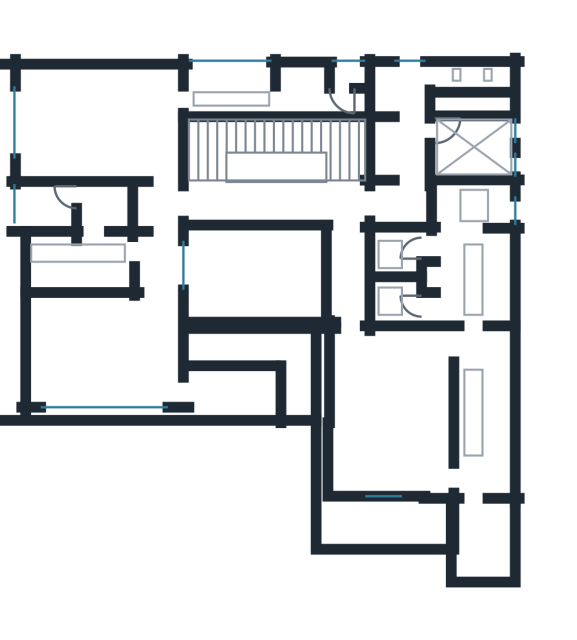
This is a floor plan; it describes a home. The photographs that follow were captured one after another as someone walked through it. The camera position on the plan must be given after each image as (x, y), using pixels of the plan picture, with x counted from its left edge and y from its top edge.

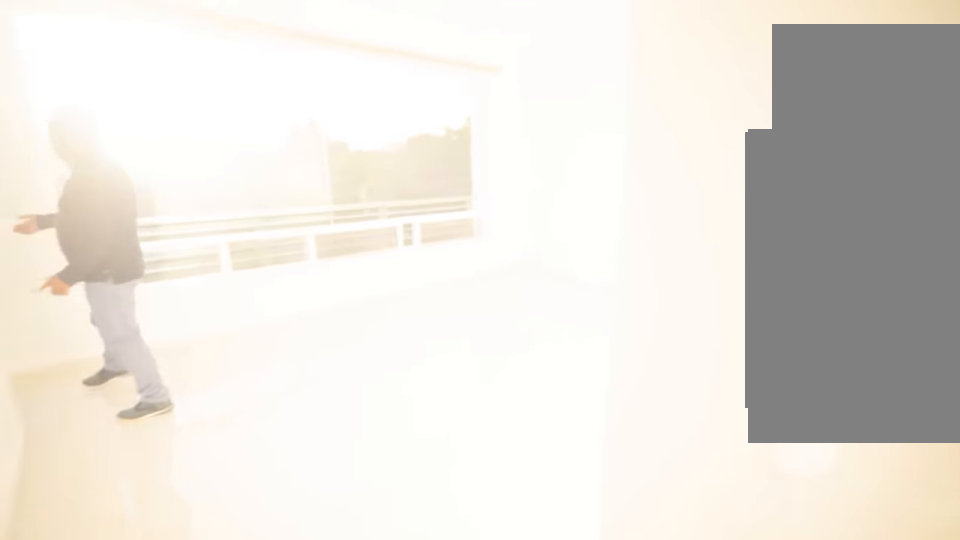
(162, 256)
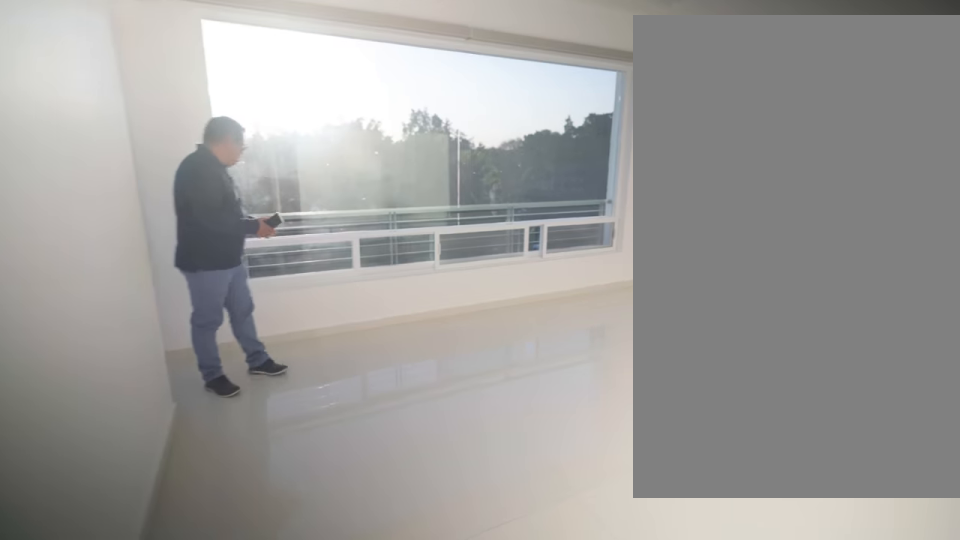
(157, 283)
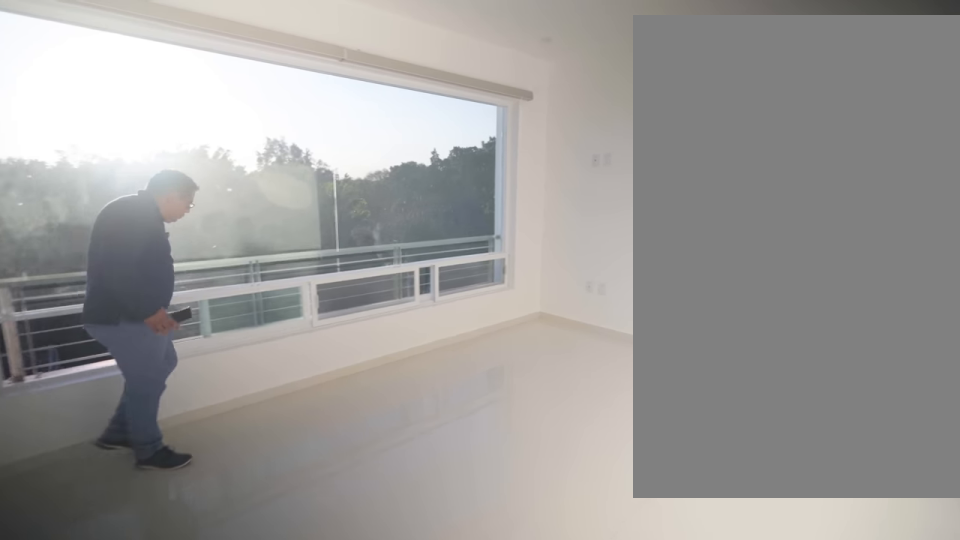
(157, 299)
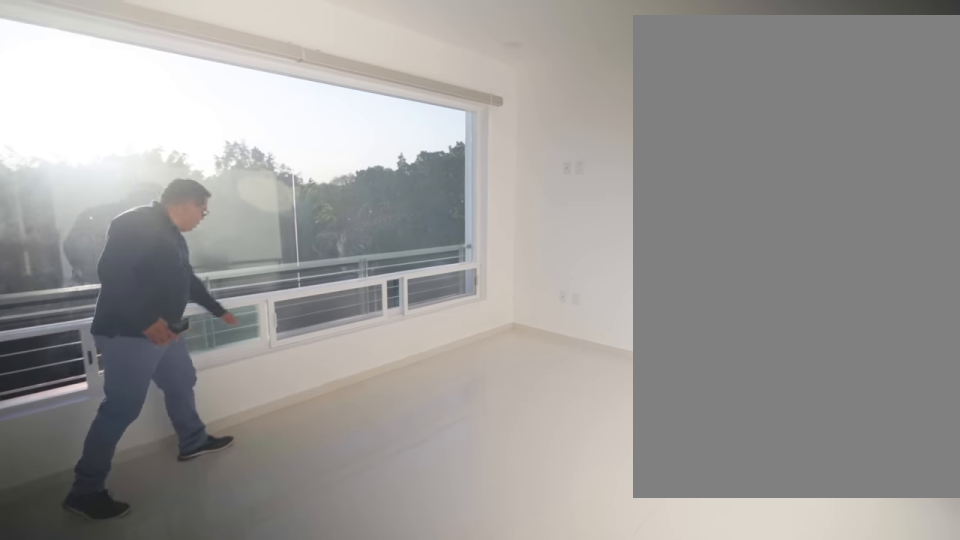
(157, 299)
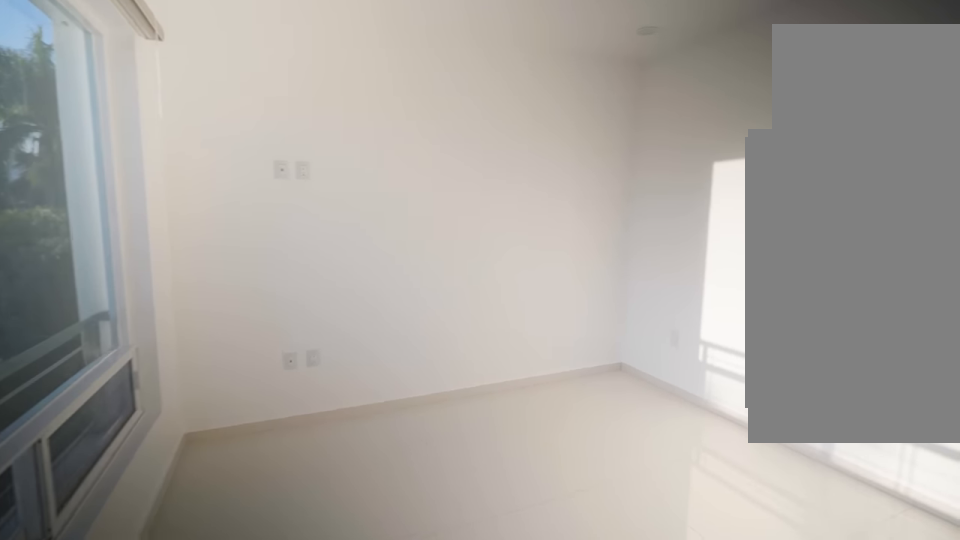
(152, 305)
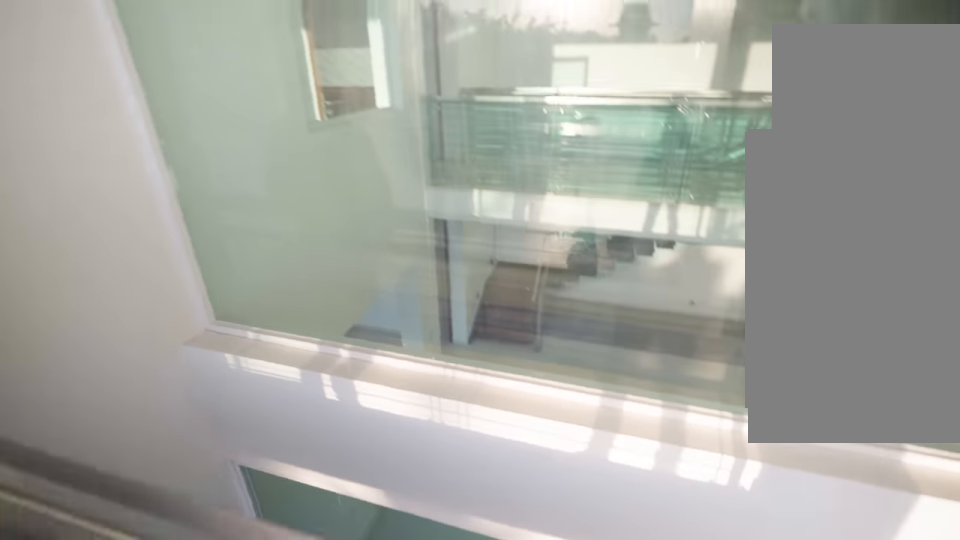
(231, 393)
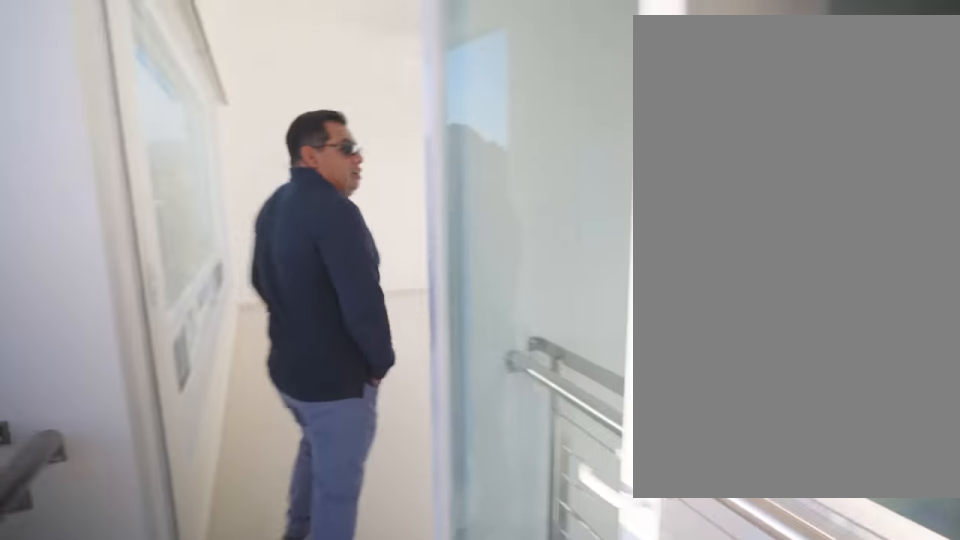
(204, 393)
